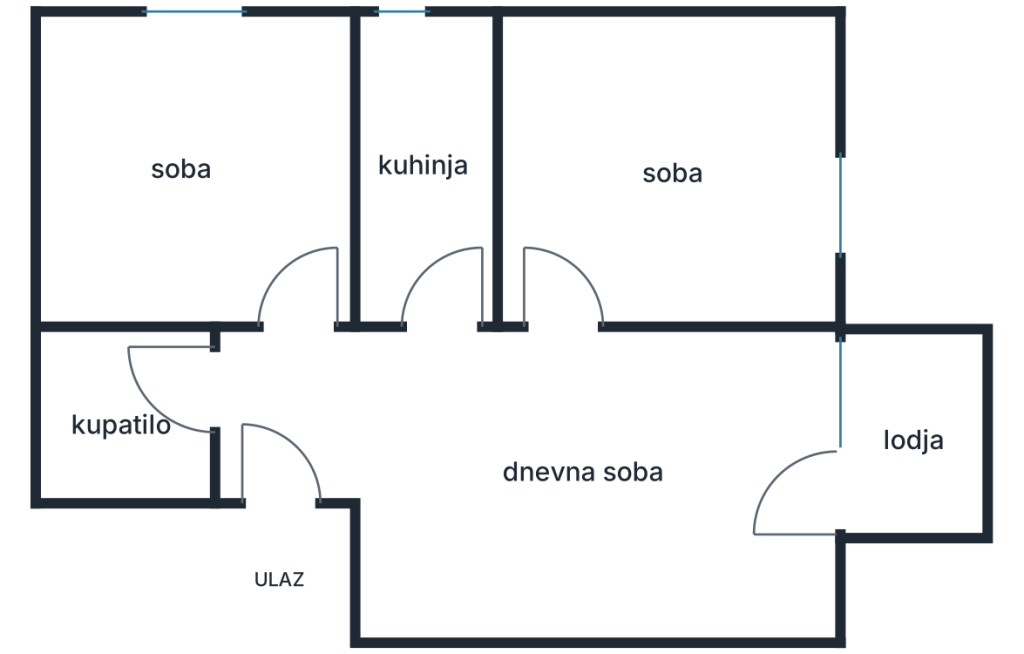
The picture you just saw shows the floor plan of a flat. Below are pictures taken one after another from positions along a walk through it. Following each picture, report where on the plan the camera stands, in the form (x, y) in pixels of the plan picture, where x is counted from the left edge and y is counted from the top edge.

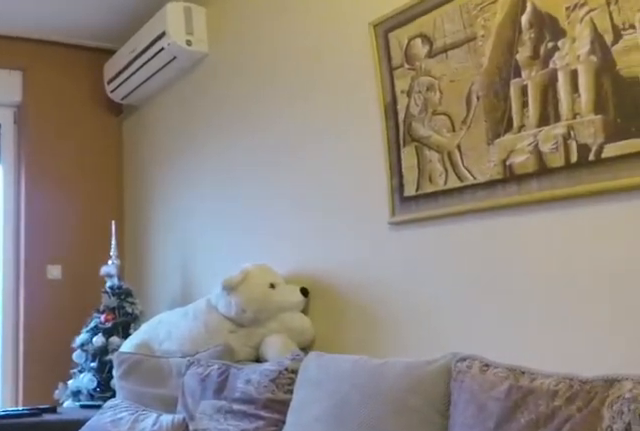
(462, 422)
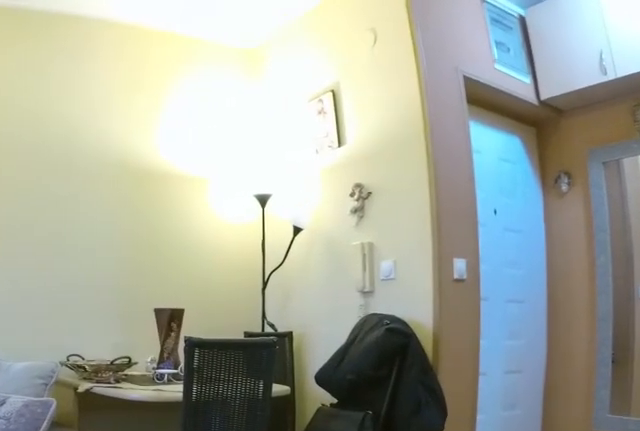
(571, 300)
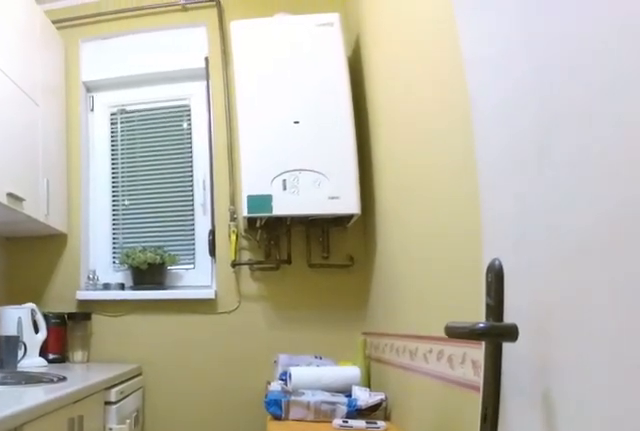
(451, 363)
